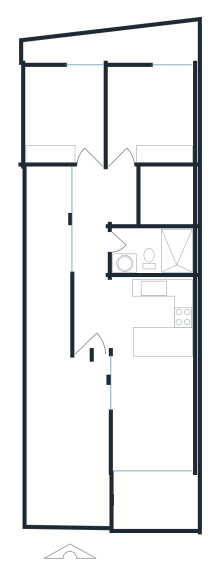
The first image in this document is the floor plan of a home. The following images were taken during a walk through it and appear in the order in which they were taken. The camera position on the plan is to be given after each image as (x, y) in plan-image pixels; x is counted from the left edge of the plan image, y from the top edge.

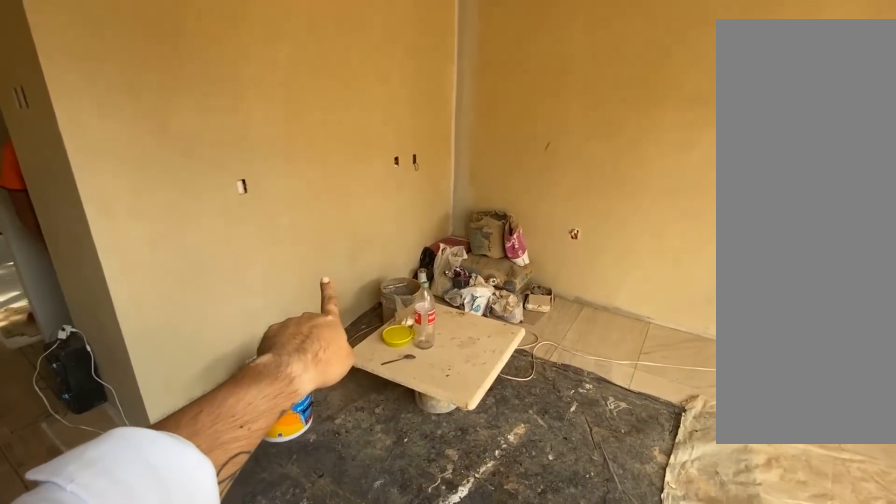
(109, 315)
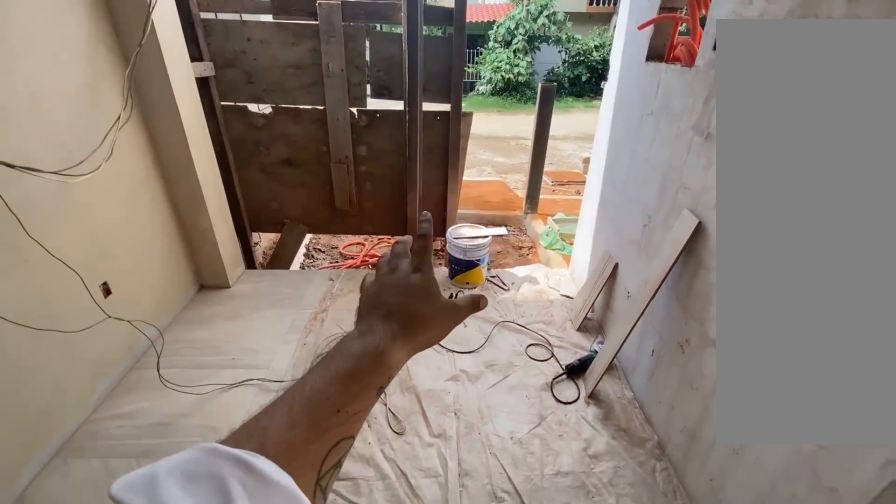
(148, 416)
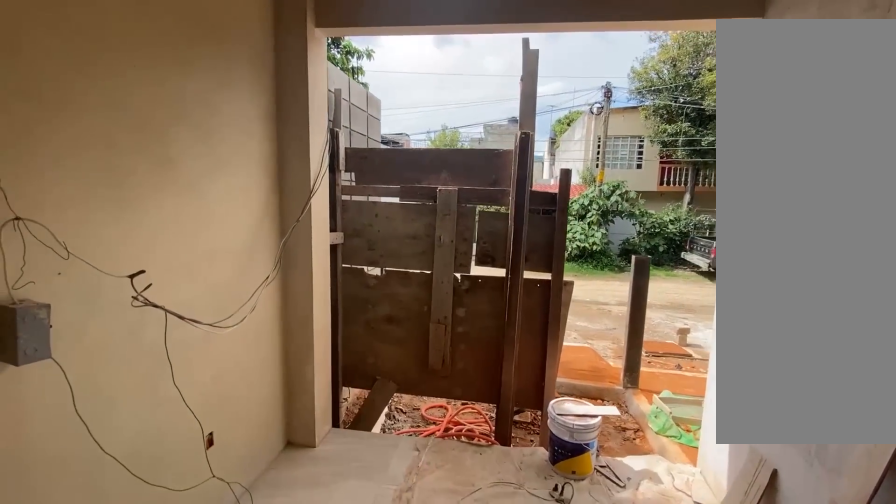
(148, 416)
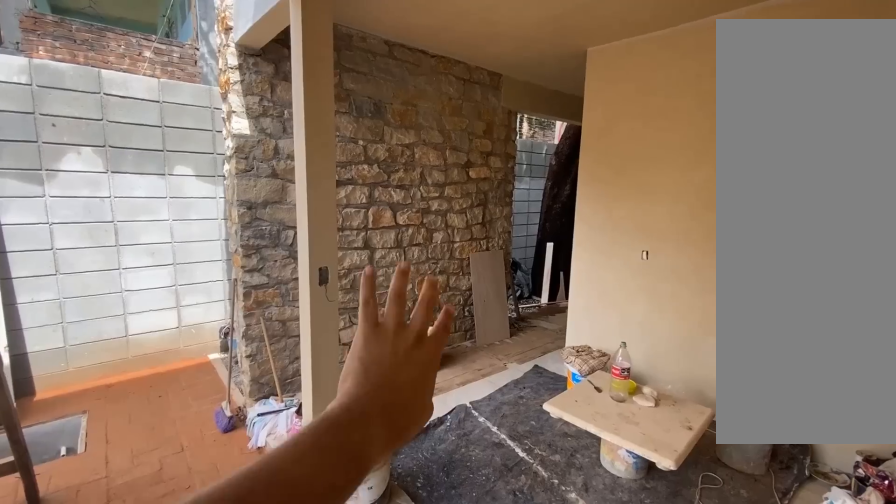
(179, 398)
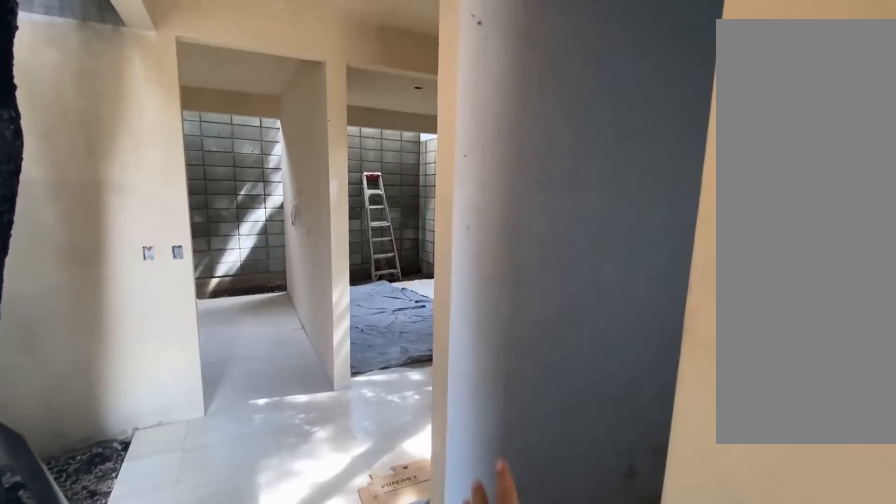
(94, 315)
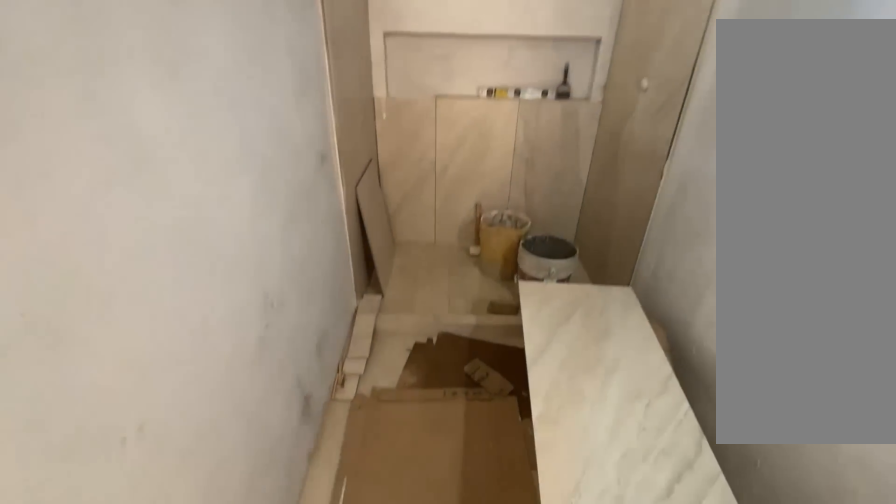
(95, 243)
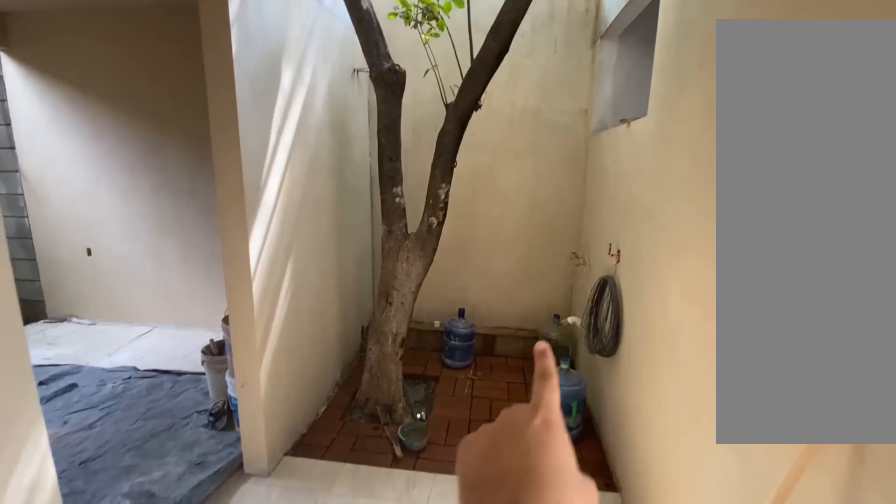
(94, 243)
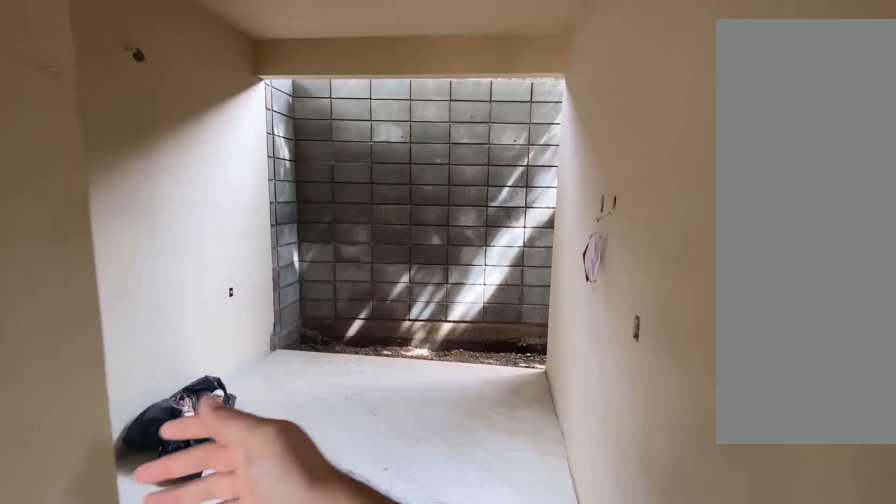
(107, 200)
